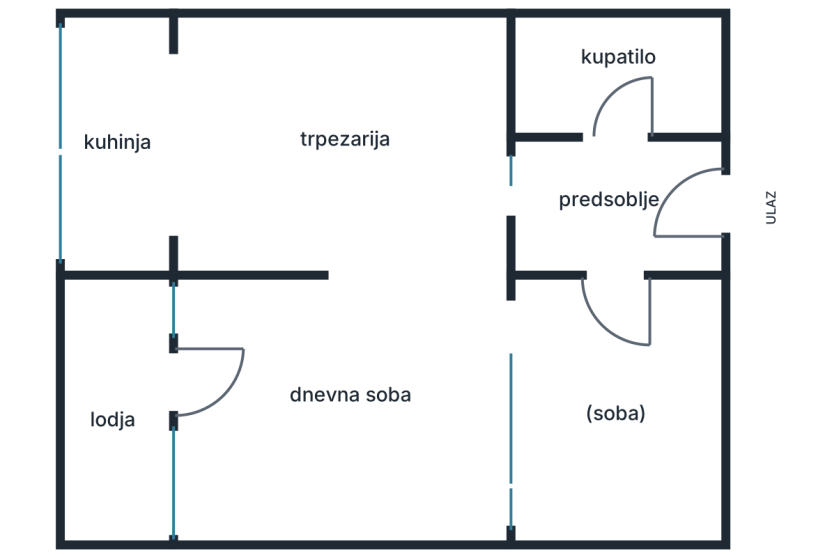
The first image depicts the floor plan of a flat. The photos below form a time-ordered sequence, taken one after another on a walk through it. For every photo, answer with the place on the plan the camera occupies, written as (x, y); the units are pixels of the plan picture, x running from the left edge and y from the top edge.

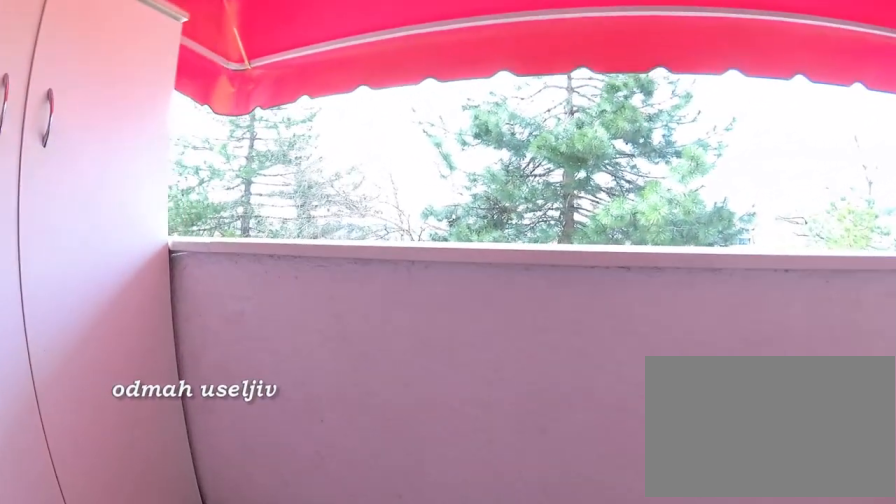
(170, 386)
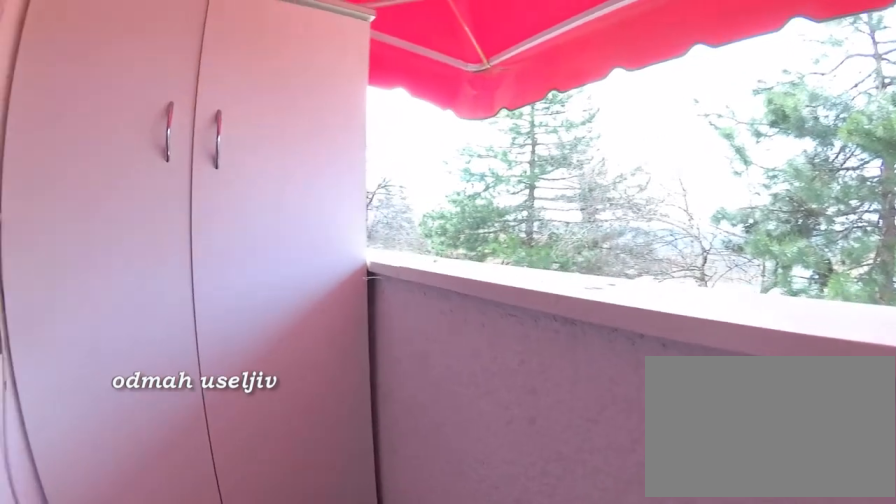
(151, 373)
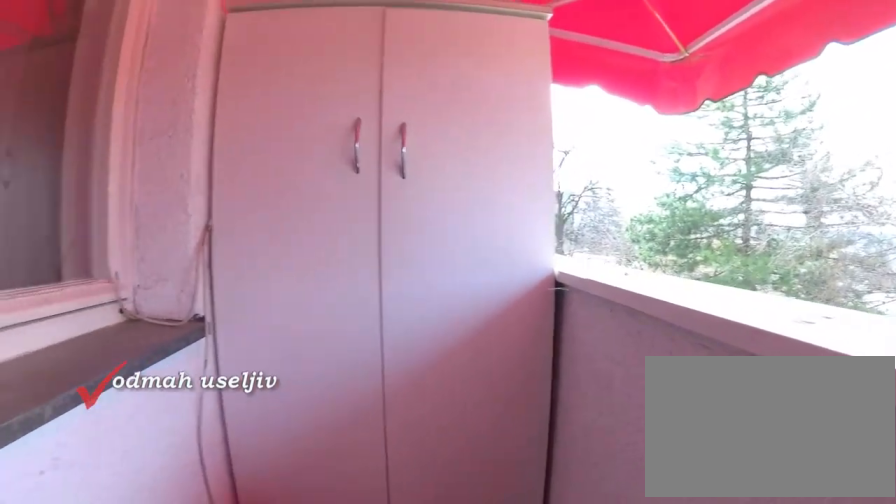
(132, 368)
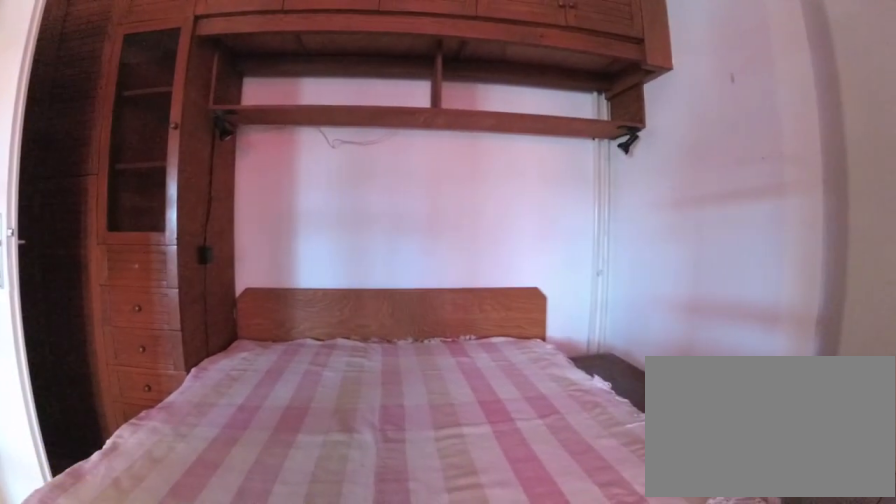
(496, 398)
